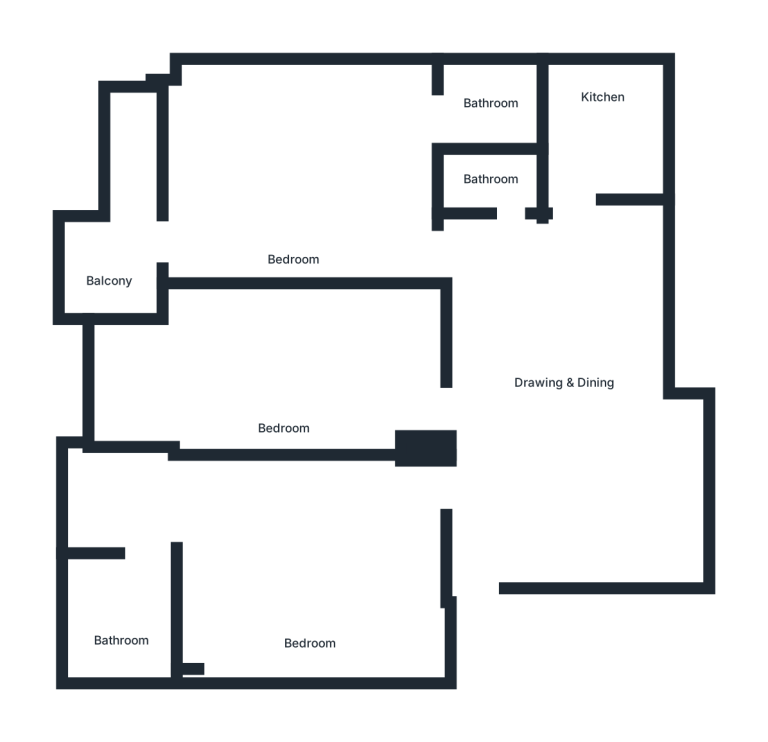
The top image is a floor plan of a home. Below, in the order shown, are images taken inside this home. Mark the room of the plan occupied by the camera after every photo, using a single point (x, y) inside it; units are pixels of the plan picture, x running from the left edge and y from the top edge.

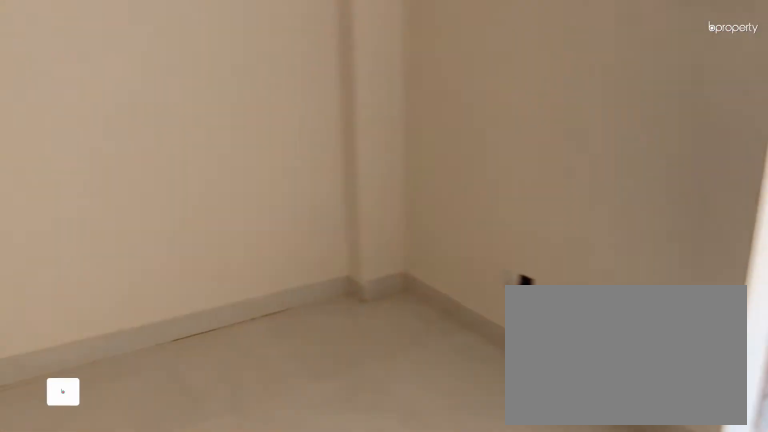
(310, 568)
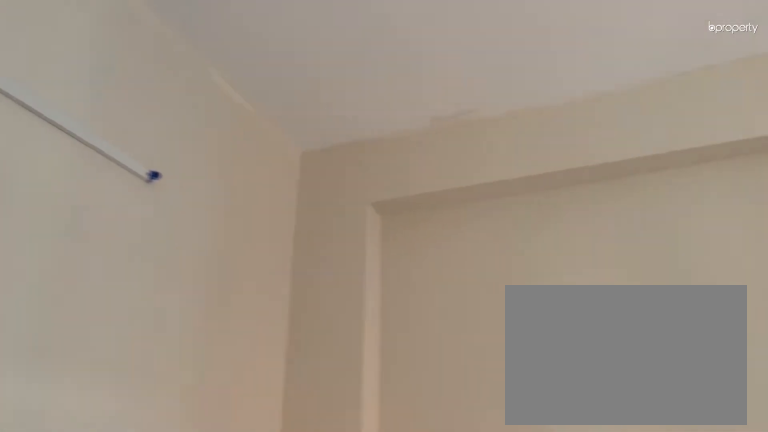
(310, 568)
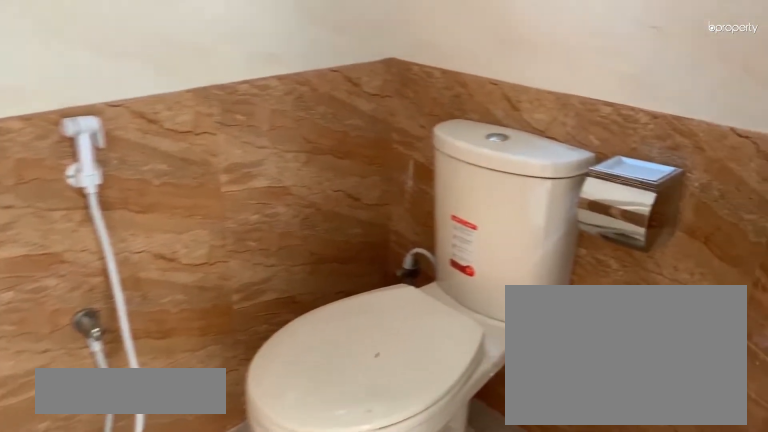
(118, 645)
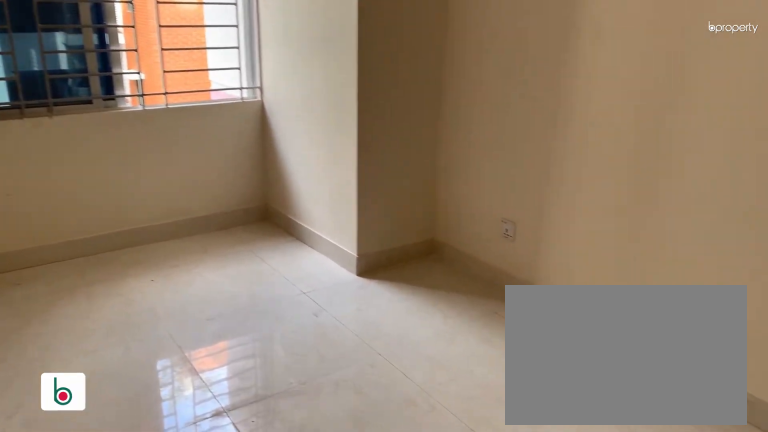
(295, 366)
